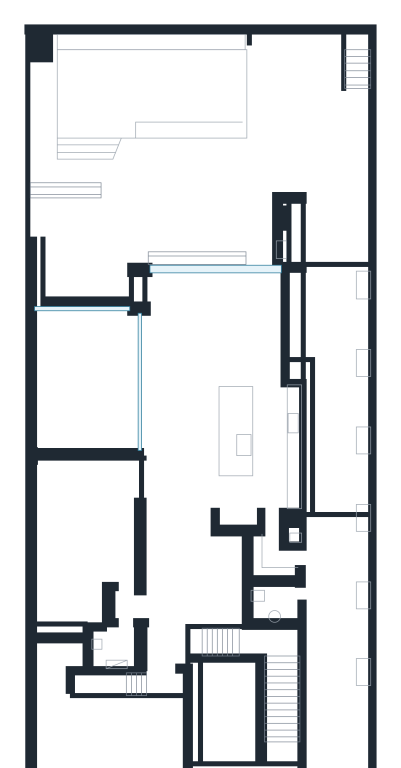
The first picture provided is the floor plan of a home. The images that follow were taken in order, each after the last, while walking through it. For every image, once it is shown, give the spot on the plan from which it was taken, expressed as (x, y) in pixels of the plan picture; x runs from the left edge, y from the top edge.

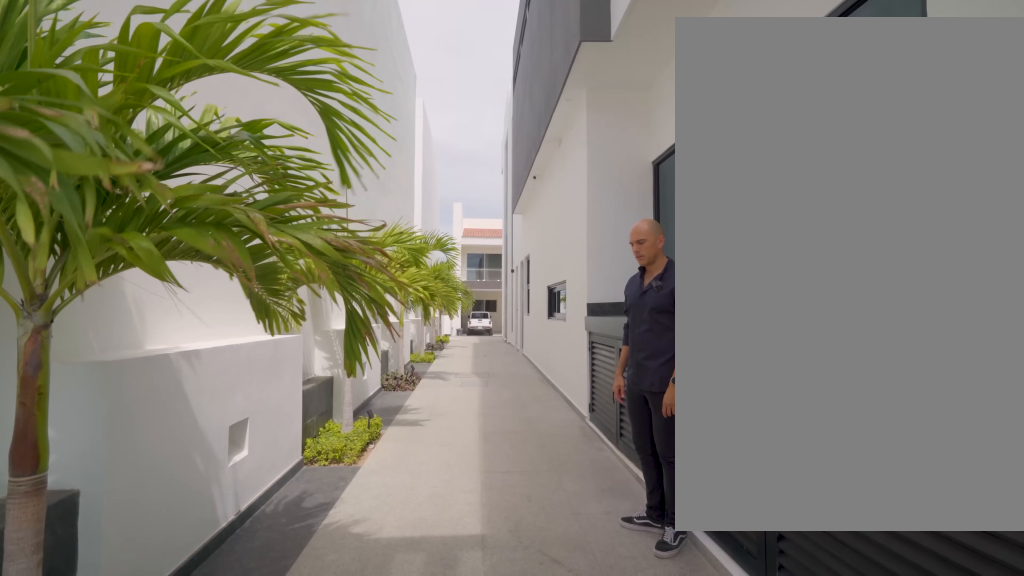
(340, 330)
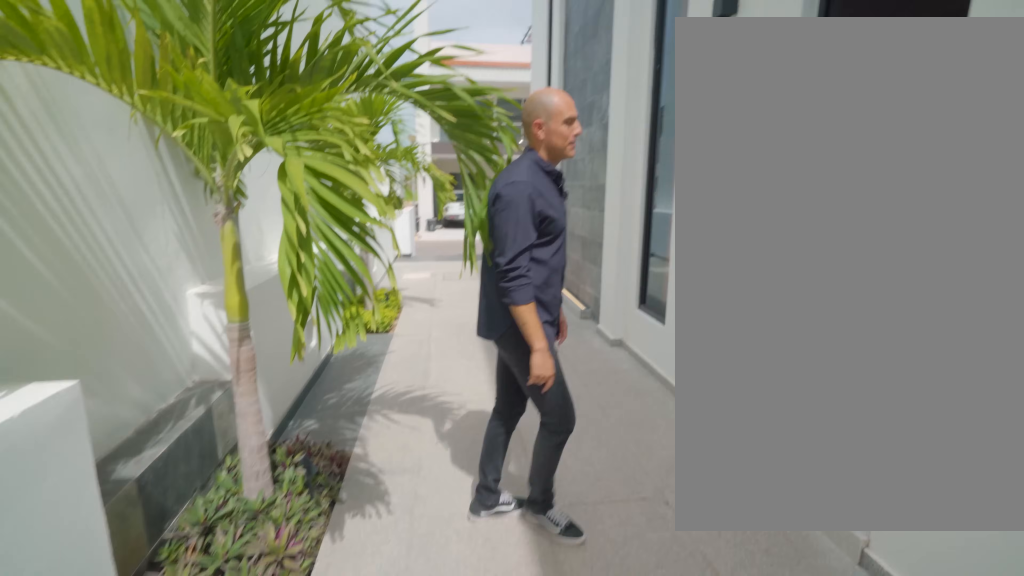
(334, 530)
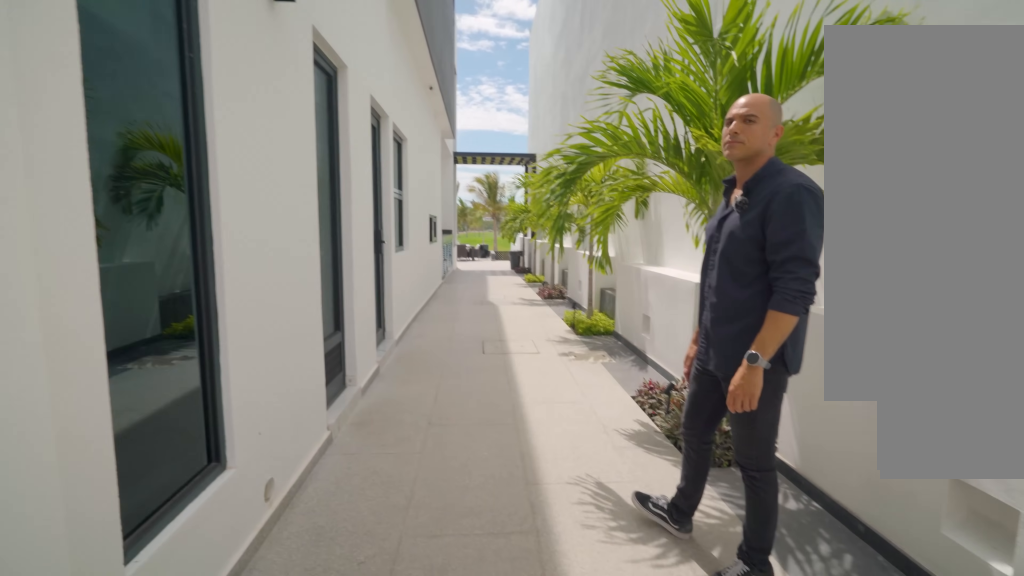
(332, 703)
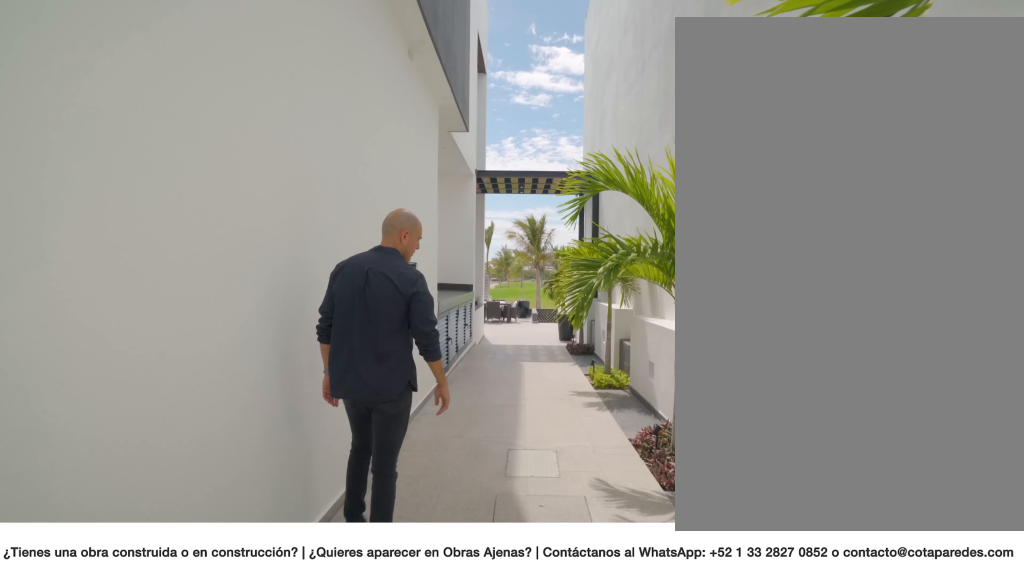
(338, 559)
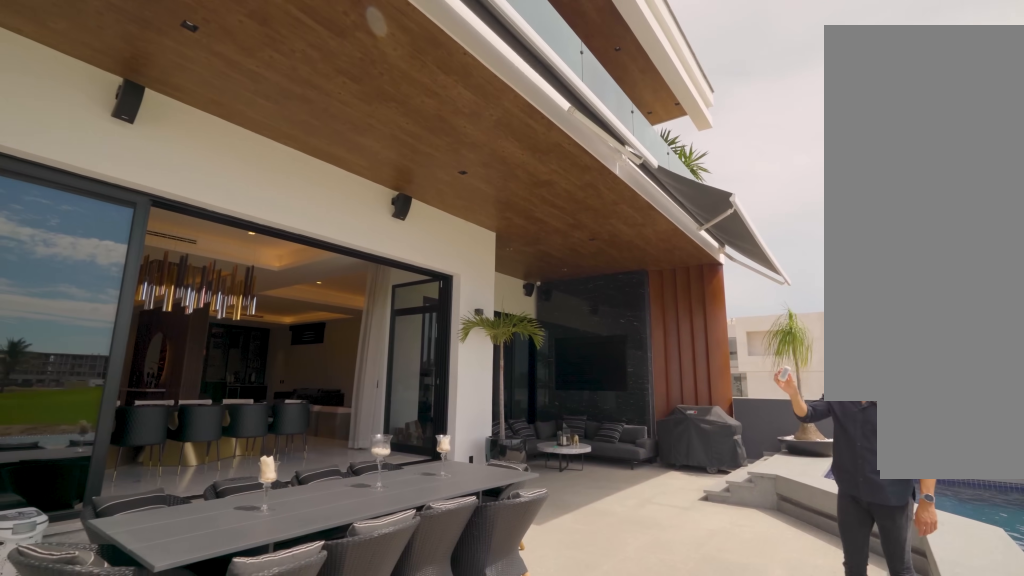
(262, 198)
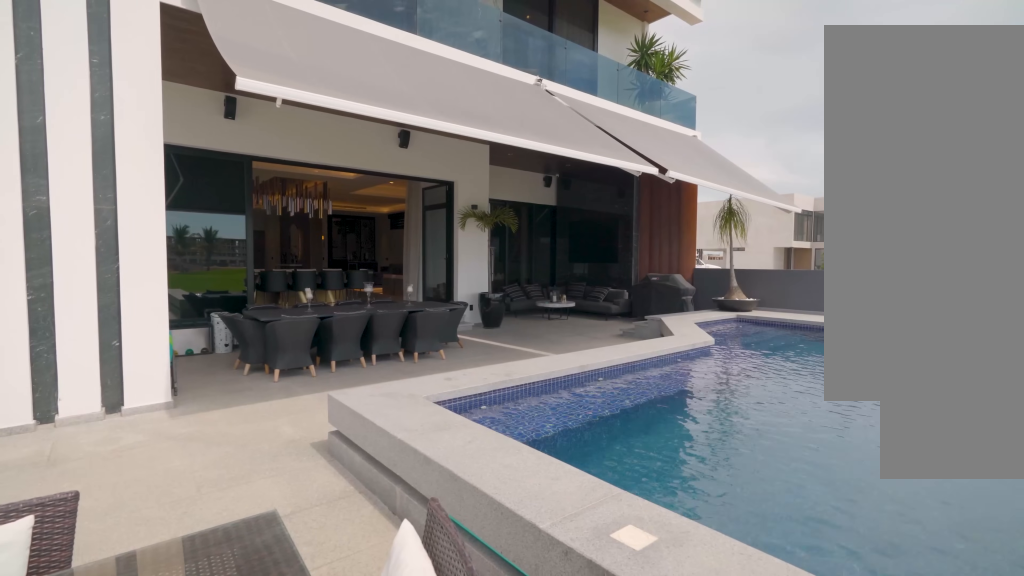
(279, 130)
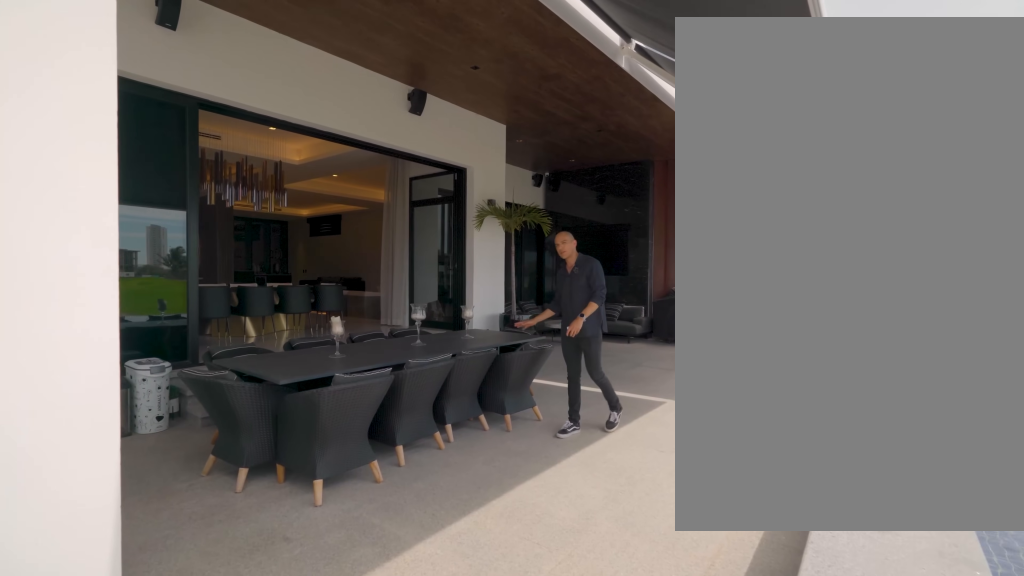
(279, 130)
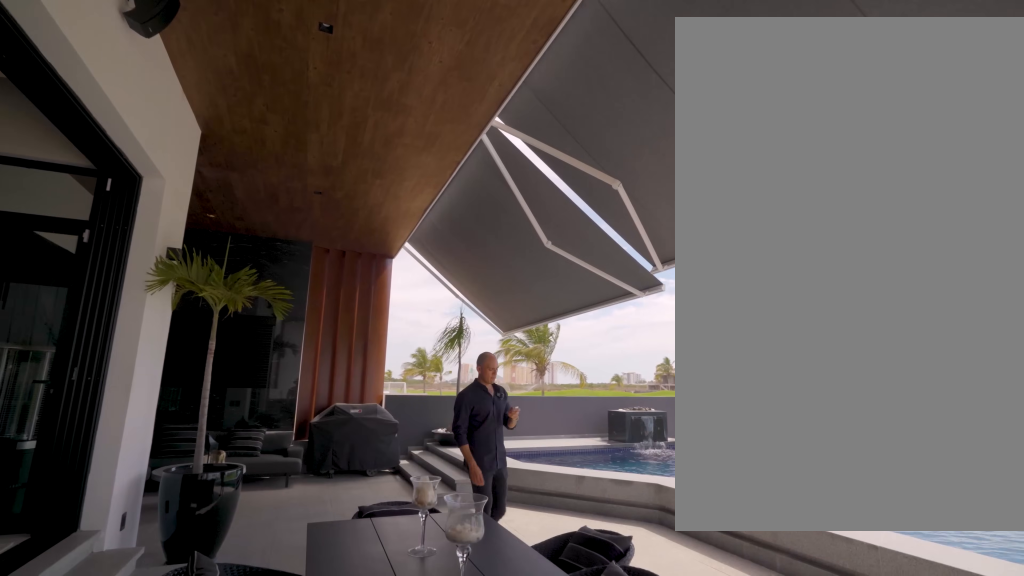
(268, 196)
